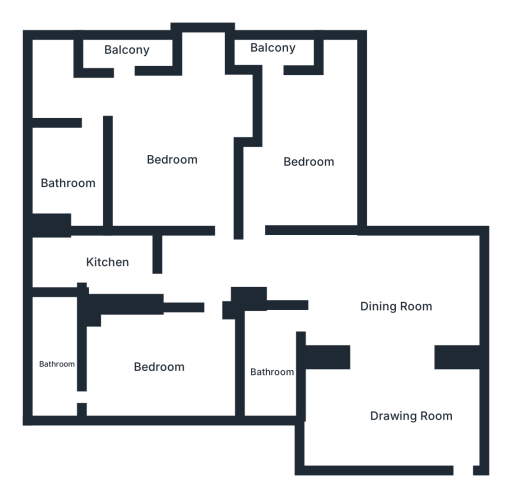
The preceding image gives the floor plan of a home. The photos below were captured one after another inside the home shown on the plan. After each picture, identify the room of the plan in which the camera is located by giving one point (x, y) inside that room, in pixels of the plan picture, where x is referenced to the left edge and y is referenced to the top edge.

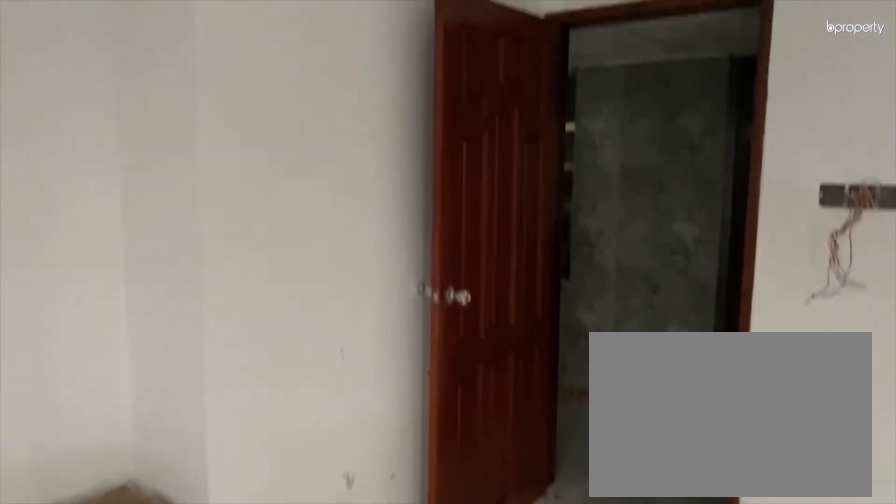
(176, 157)
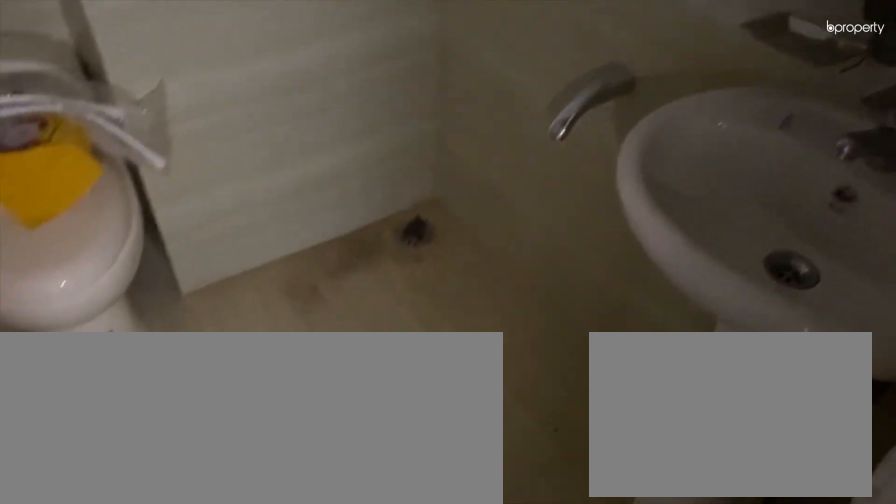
(68, 183)
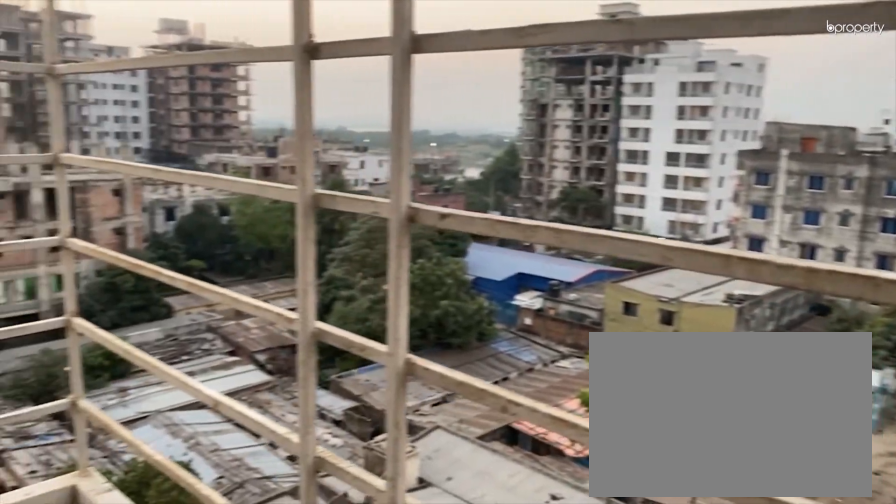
(127, 53)
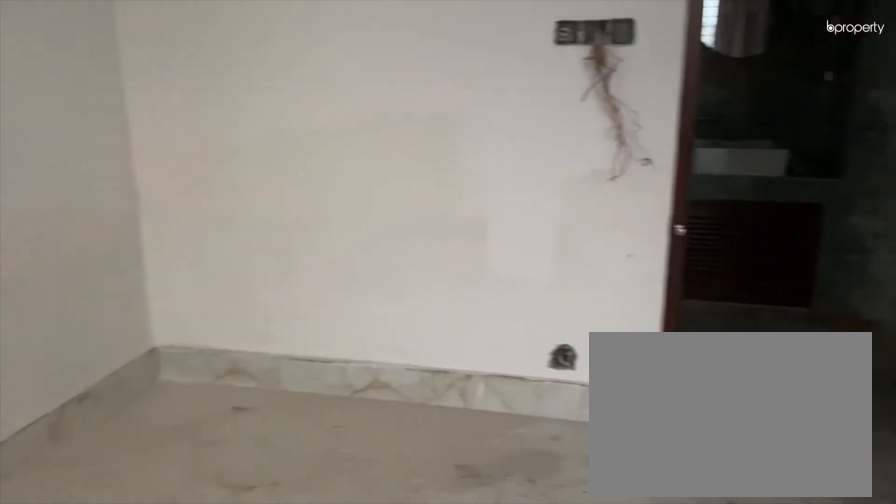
(313, 165)
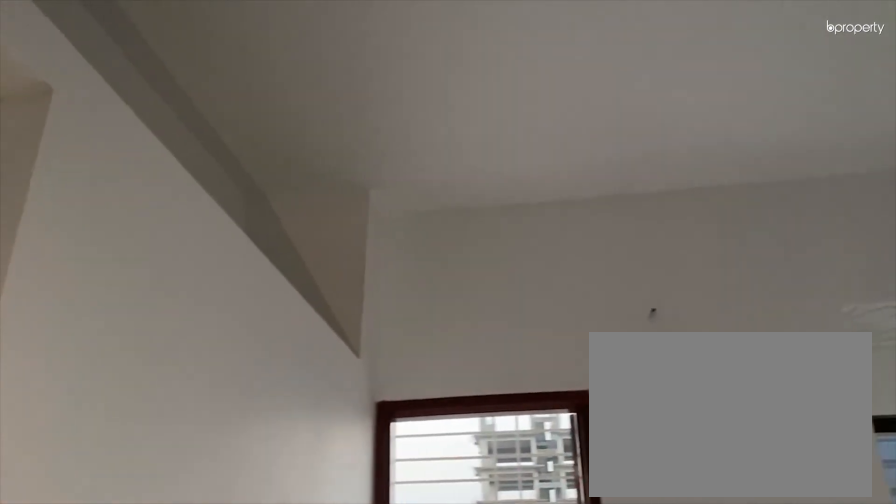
(313, 165)
